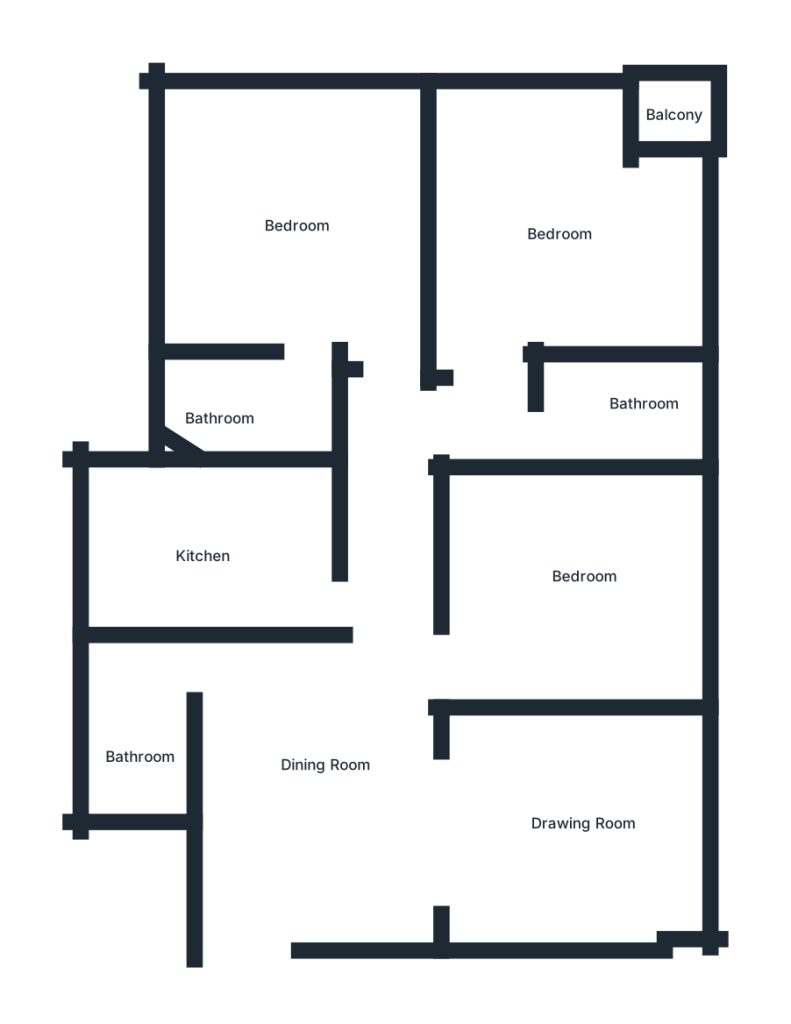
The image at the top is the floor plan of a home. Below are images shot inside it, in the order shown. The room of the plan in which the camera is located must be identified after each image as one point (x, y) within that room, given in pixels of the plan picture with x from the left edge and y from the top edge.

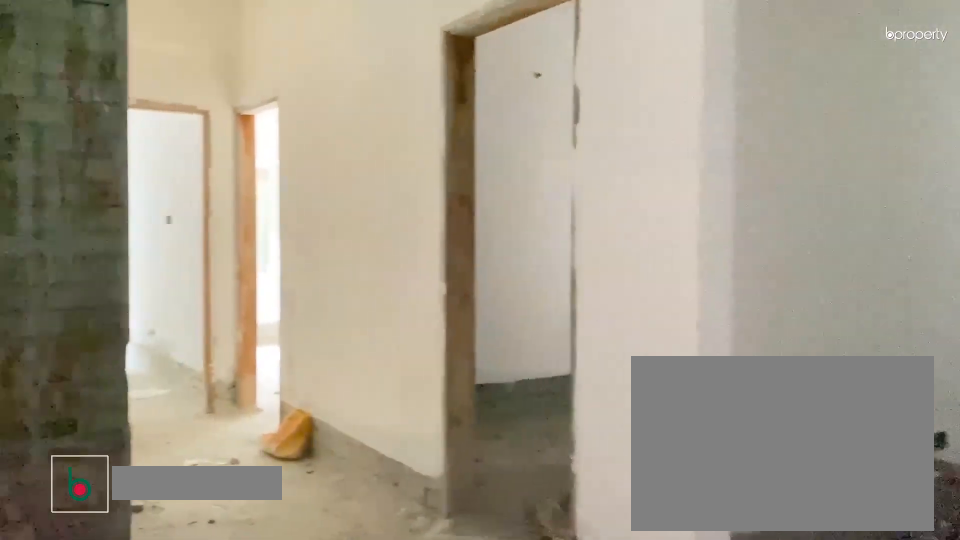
(304, 779)
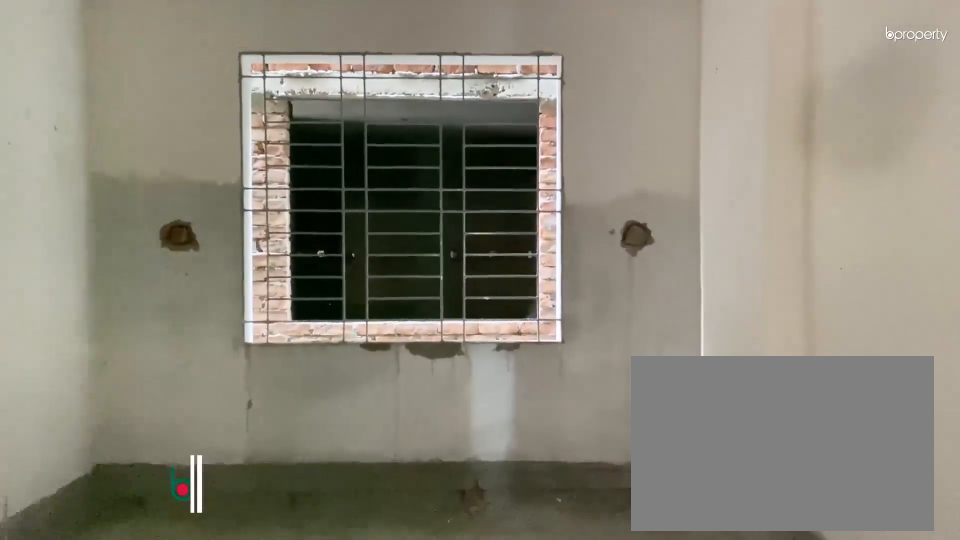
(577, 828)
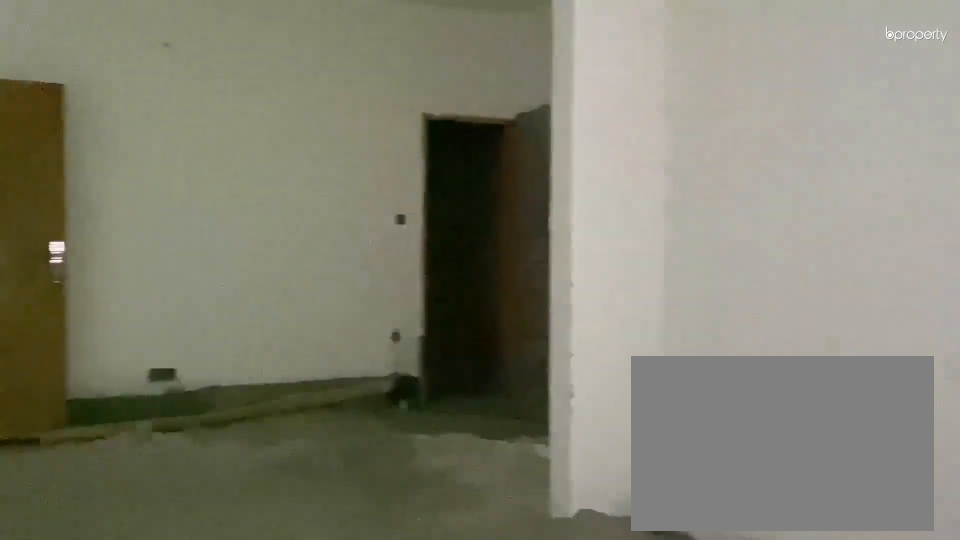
(577, 828)
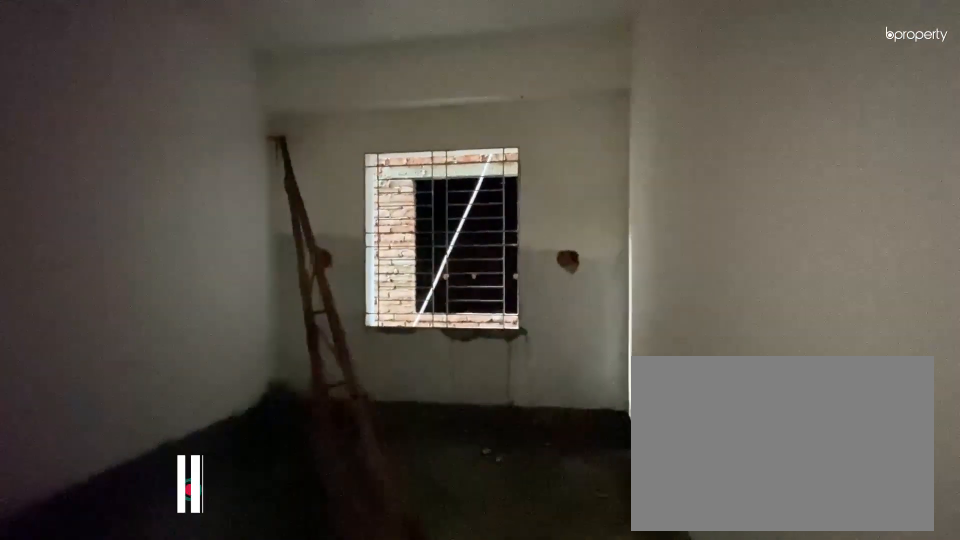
(583, 592)
